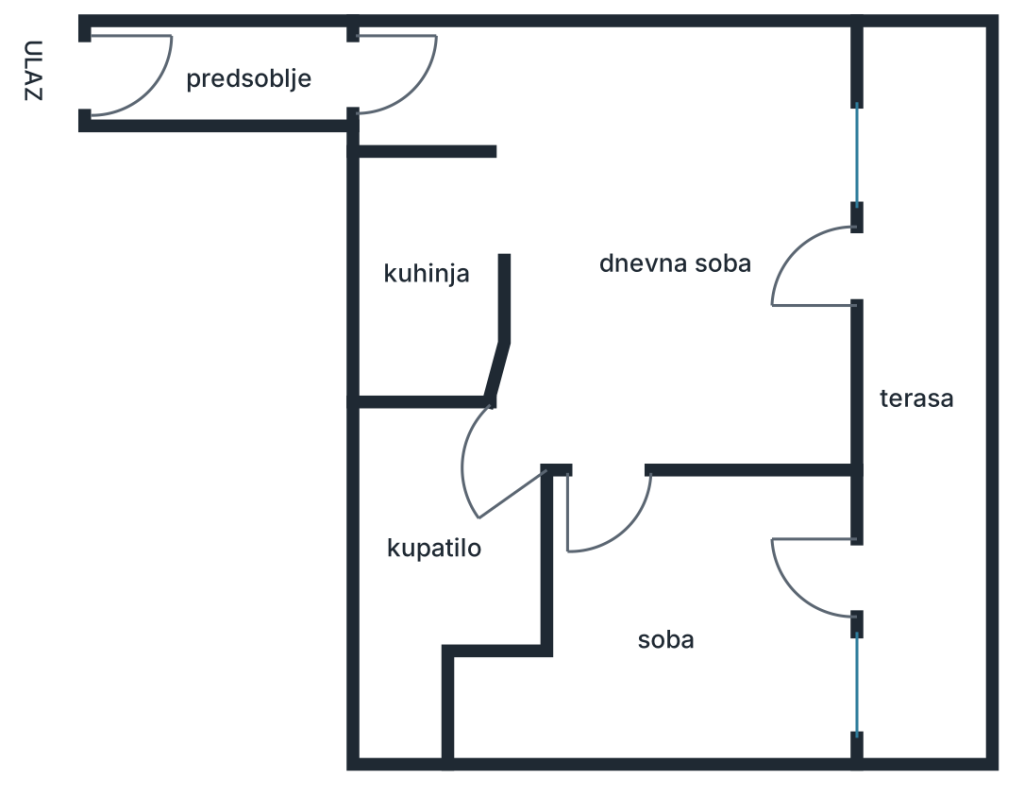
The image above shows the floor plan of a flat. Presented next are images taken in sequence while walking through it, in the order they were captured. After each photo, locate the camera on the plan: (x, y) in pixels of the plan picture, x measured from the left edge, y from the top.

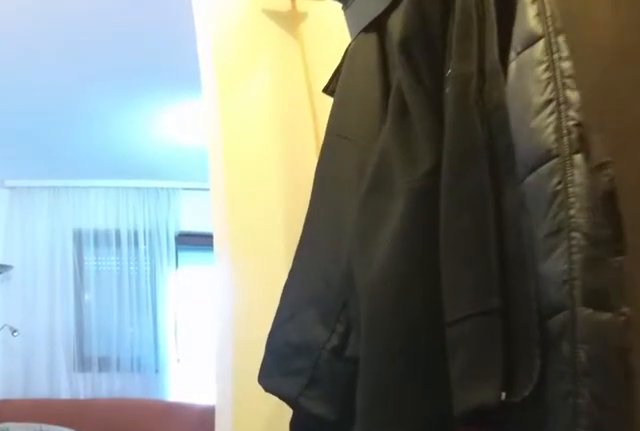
(273, 73)
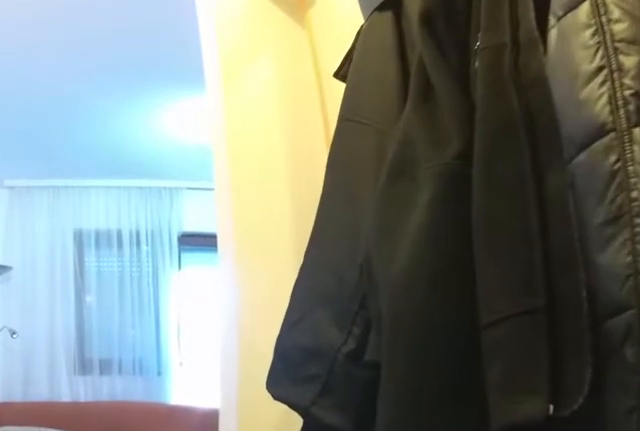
(286, 73)
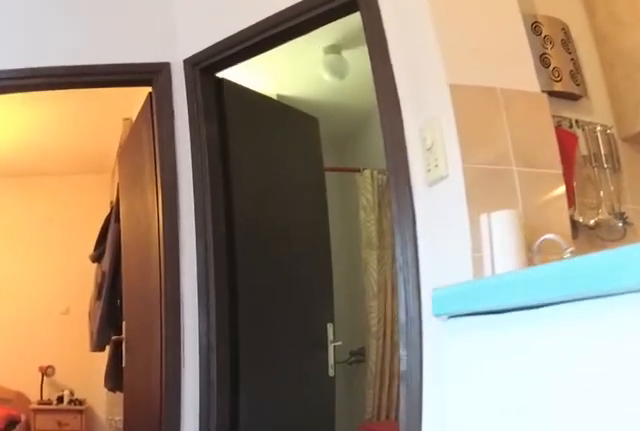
(565, 201)
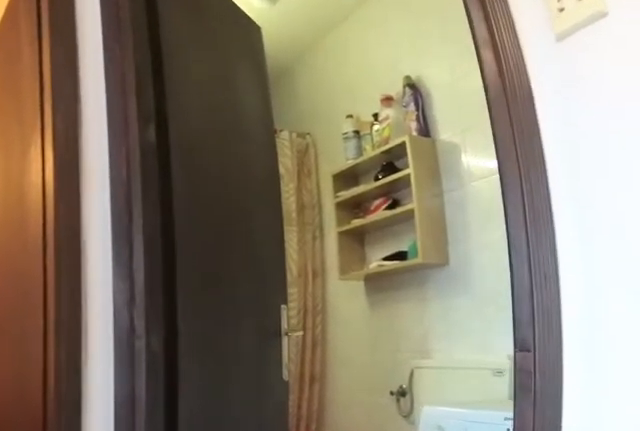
(562, 323)
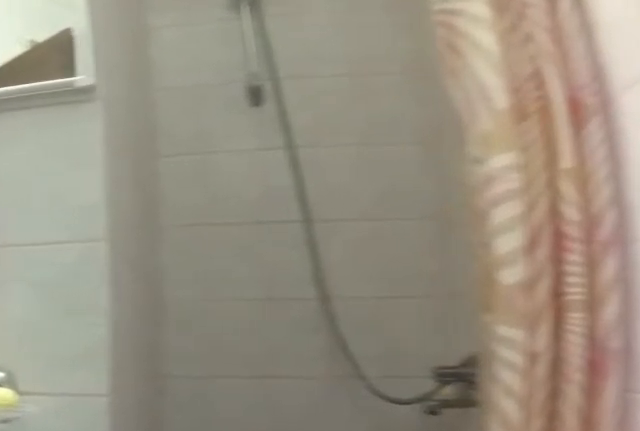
(417, 545)
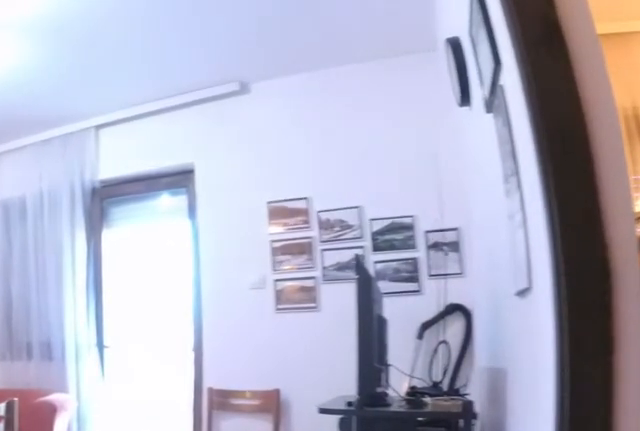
(532, 415)
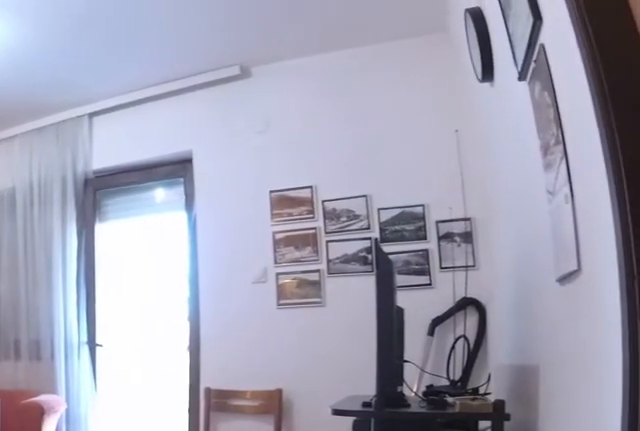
(532, 415)
